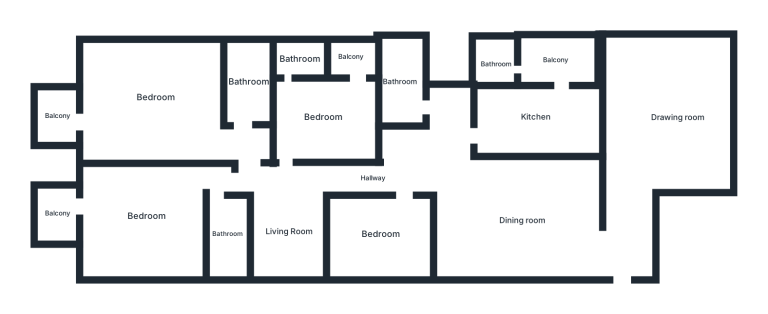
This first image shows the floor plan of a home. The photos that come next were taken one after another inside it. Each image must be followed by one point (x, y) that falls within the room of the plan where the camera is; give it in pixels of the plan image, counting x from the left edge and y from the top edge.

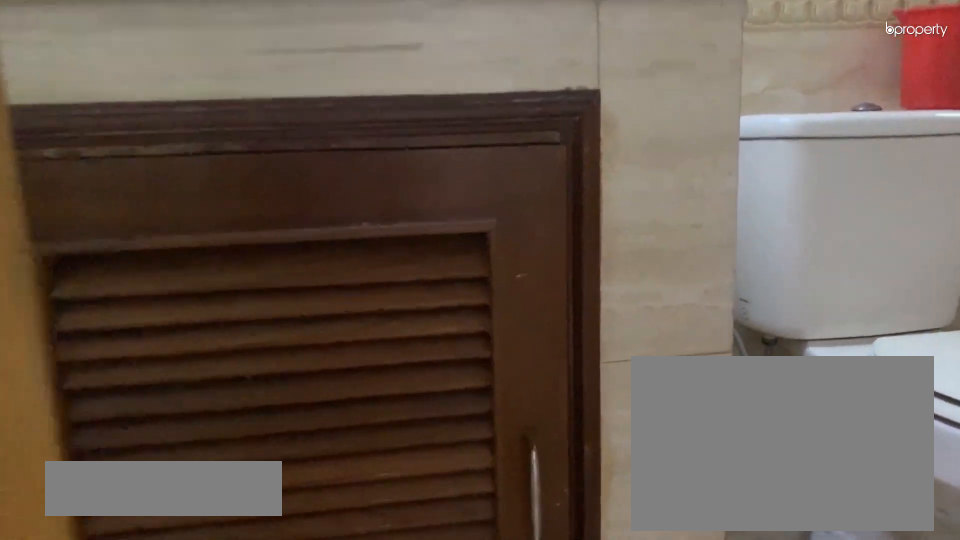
(401, 82)
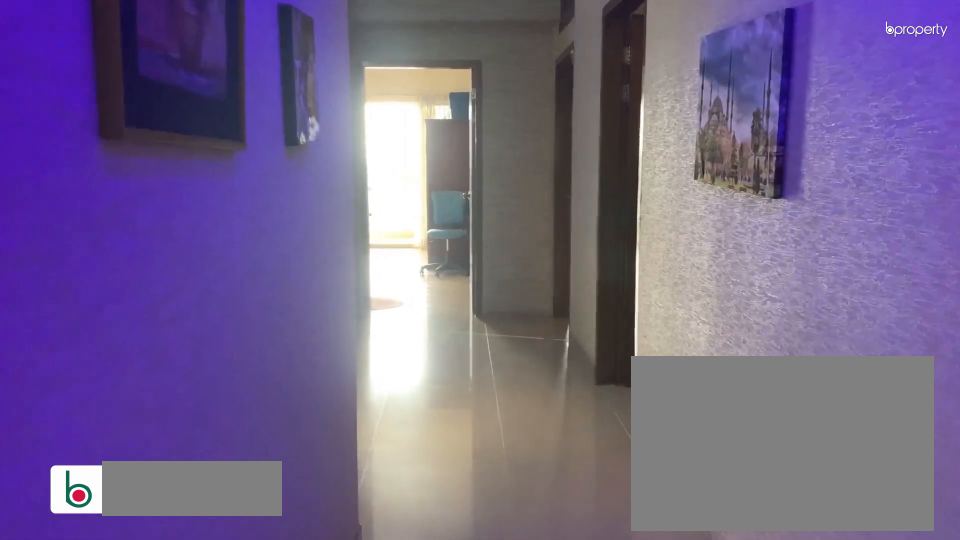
(373, 178)
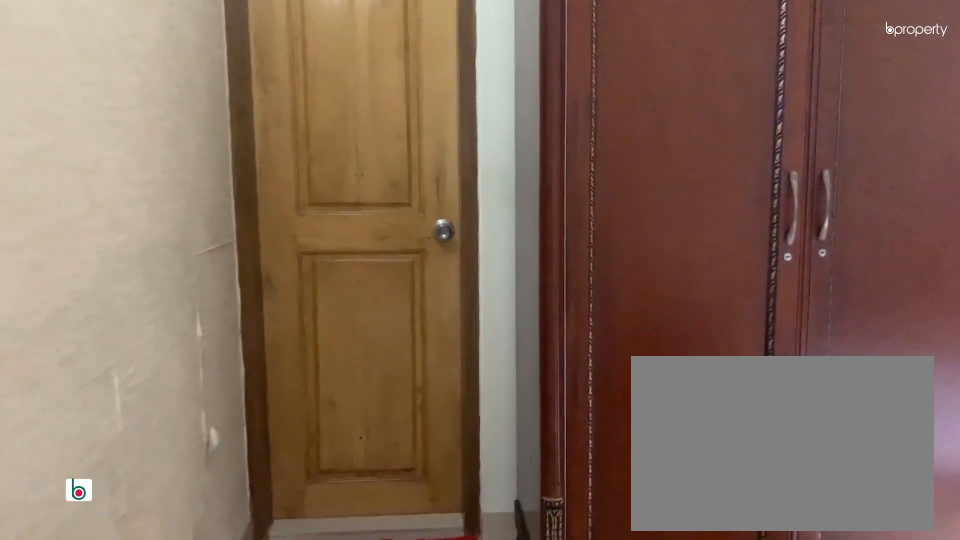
(324, 117)
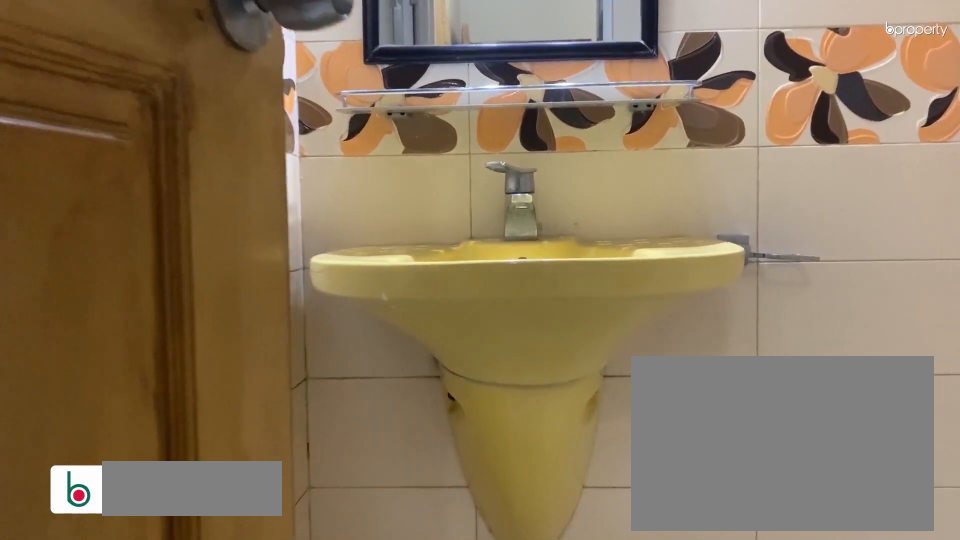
(300, 59)
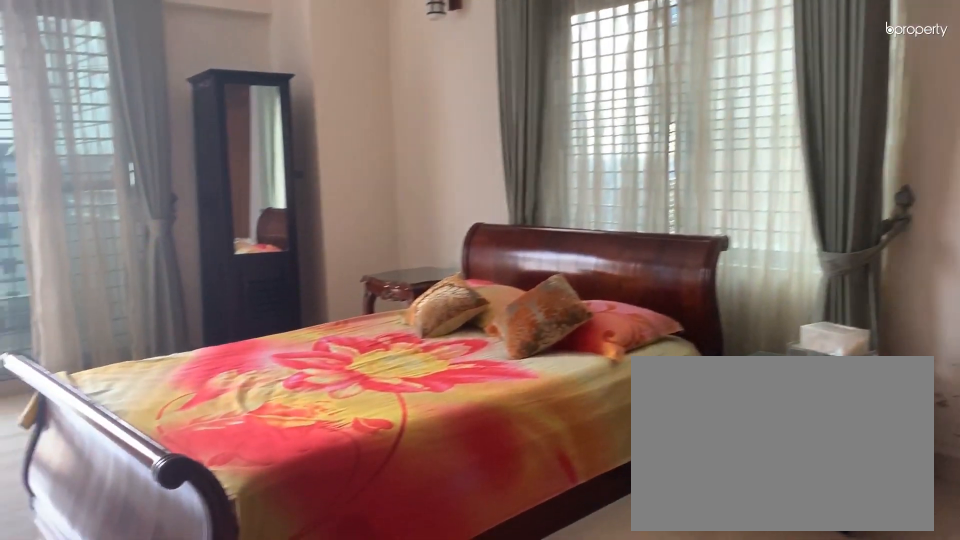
(154, 96)
